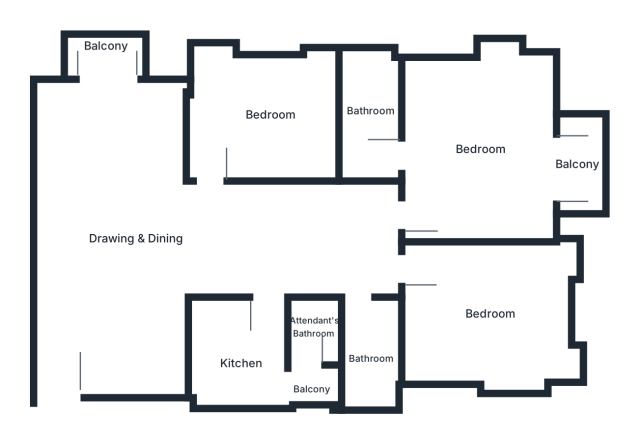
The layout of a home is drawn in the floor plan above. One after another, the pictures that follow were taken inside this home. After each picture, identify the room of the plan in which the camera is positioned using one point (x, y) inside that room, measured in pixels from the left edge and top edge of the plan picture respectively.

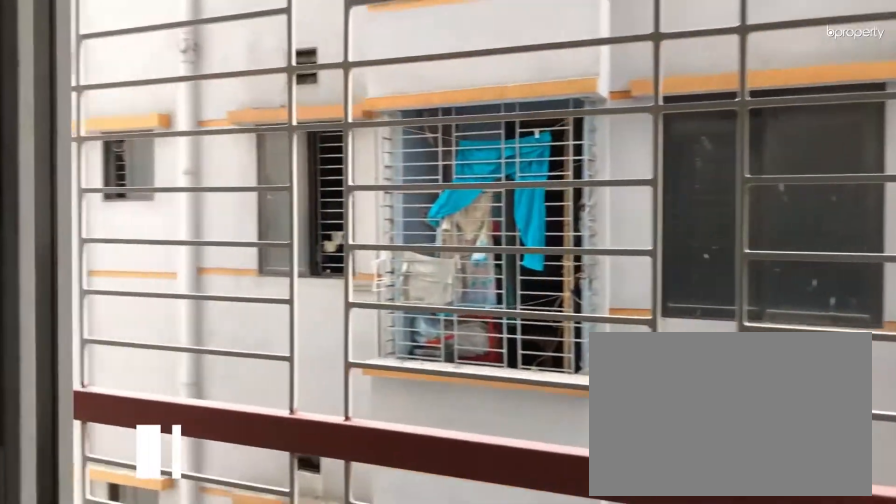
(105, 52)
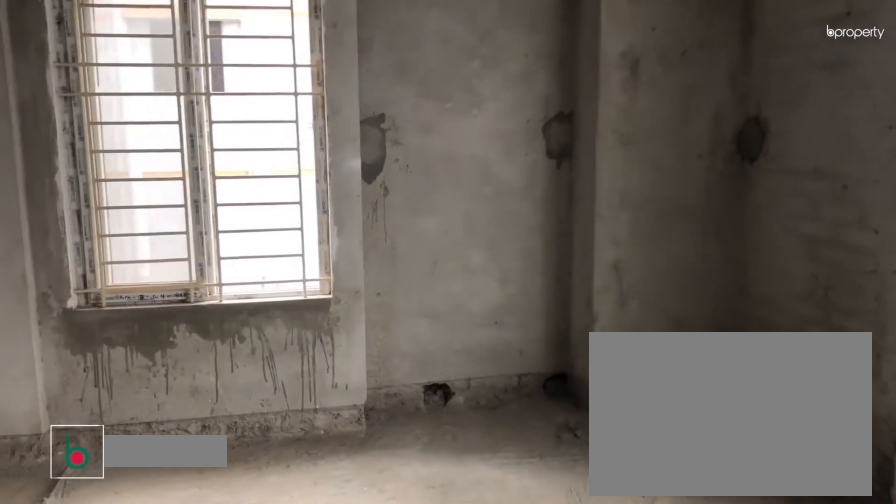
(481, 145)
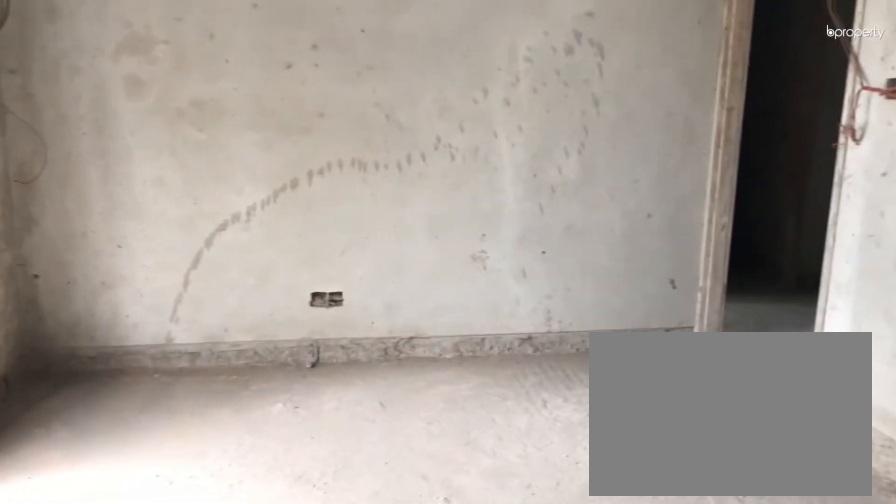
(486, 148)
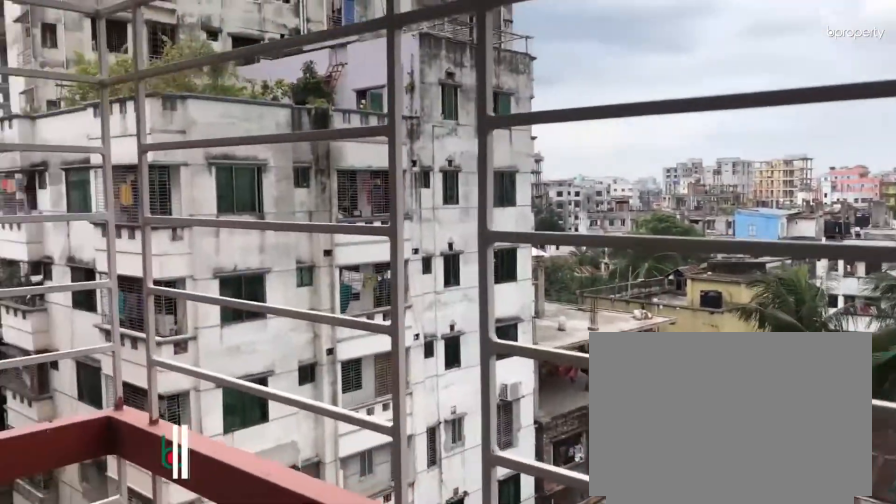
(576, 160)
